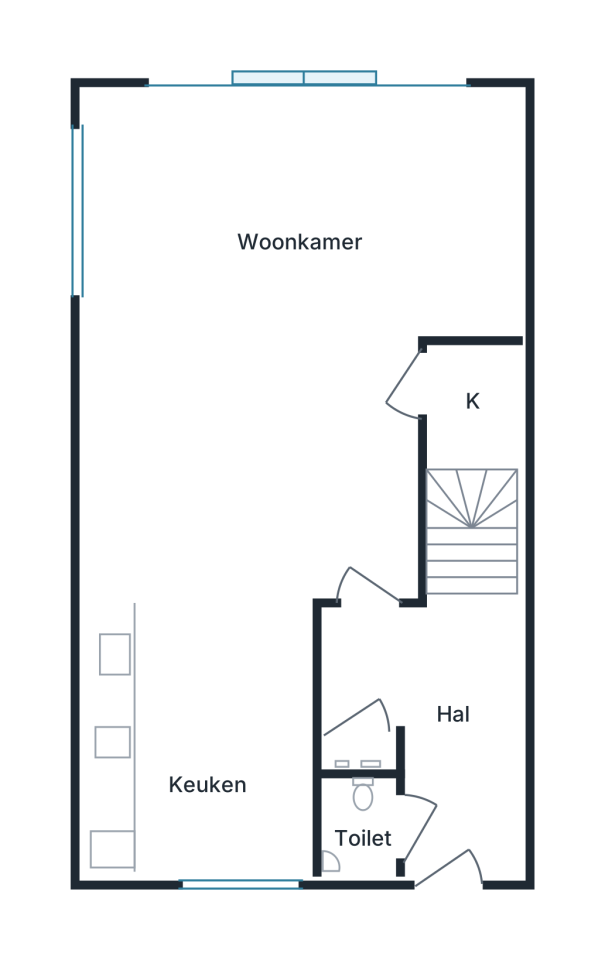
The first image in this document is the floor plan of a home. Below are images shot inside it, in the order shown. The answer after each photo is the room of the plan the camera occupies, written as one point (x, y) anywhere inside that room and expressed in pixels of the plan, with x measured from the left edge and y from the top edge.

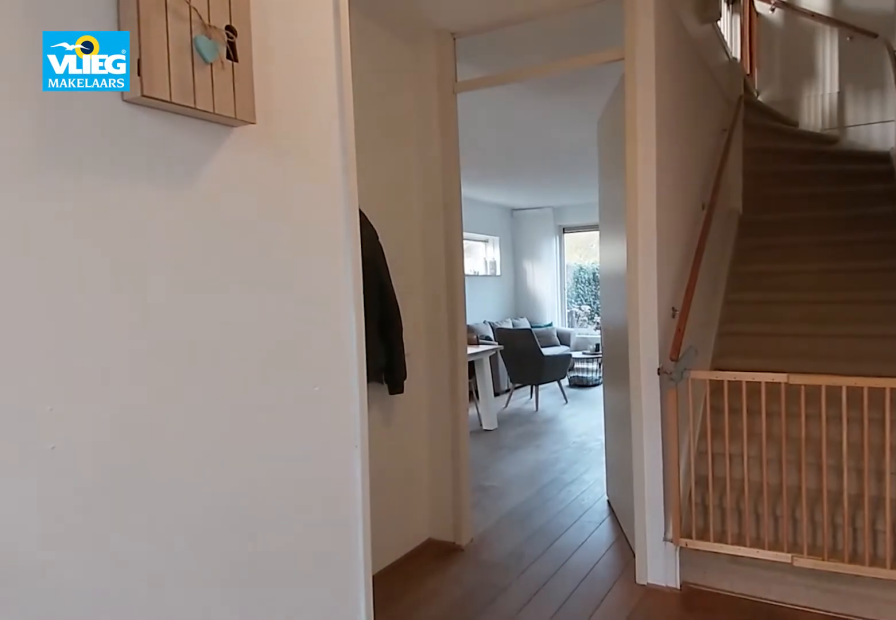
(435, 719)
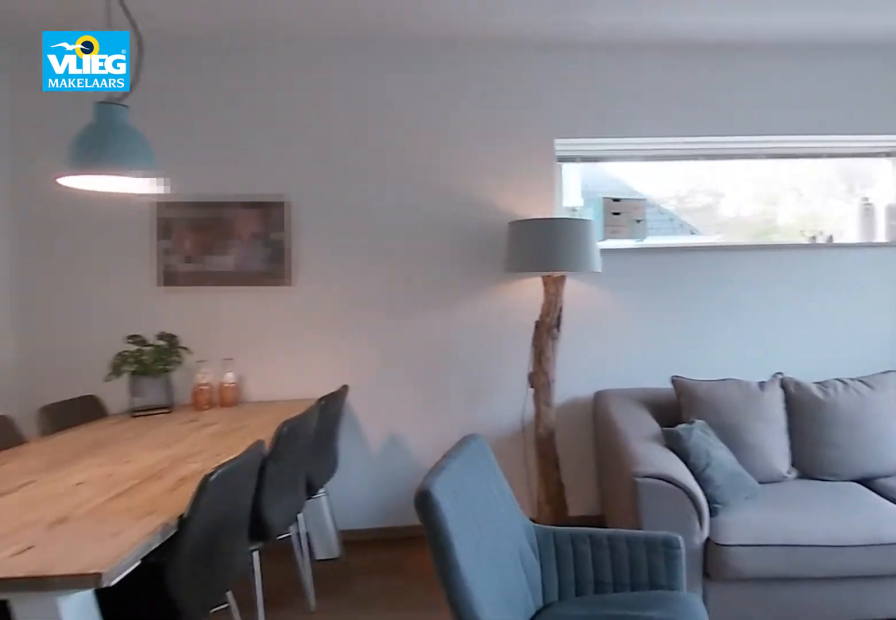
(272, 320)
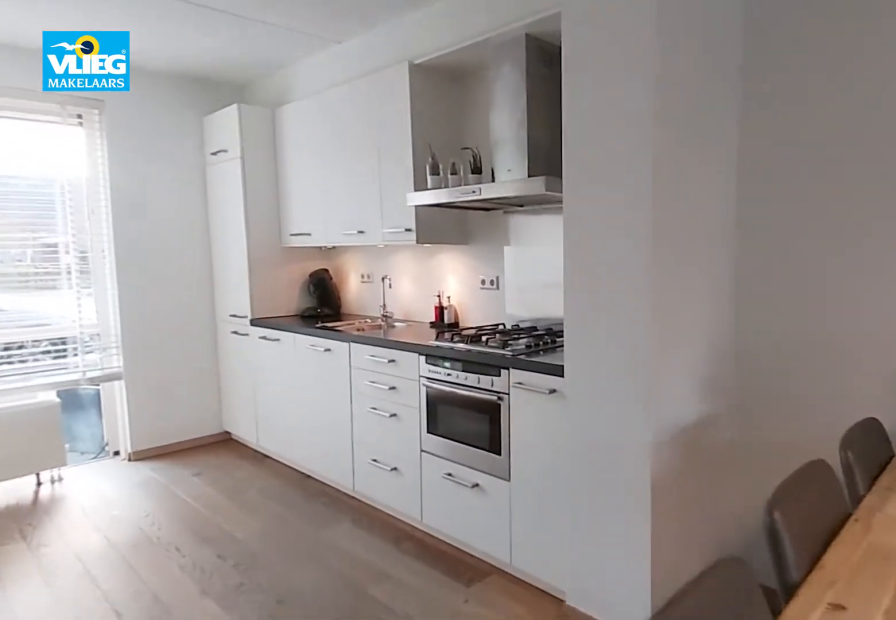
(272, 320)
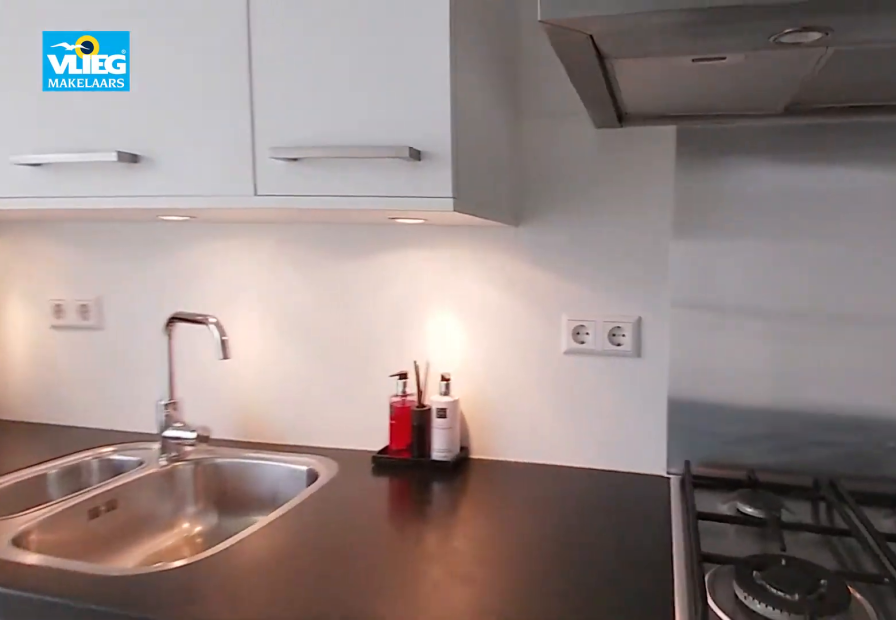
(201, 737)
